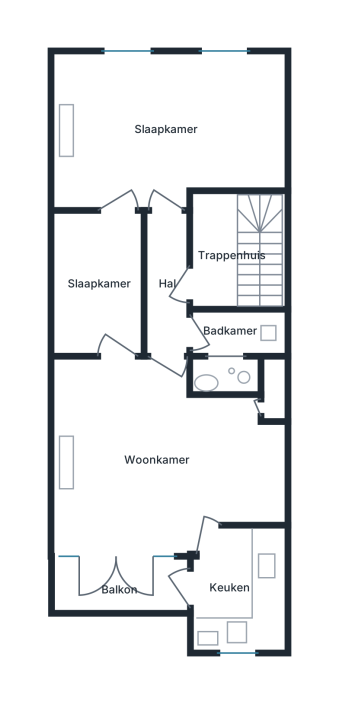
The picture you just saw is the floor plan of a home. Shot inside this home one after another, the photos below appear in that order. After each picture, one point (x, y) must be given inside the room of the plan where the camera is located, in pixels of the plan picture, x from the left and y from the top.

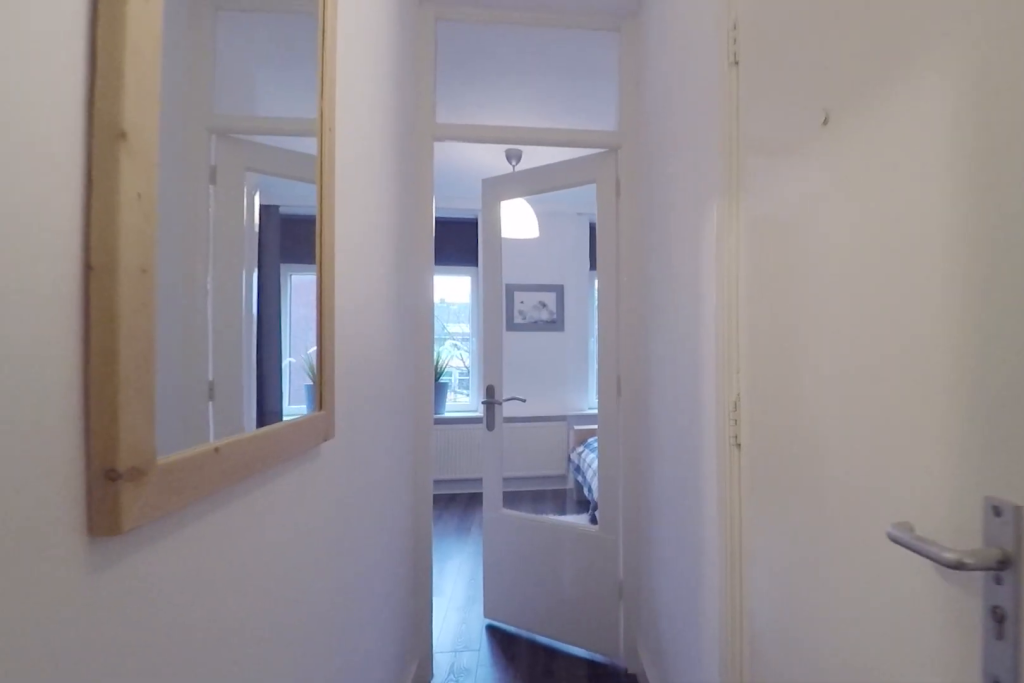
(167, 284)
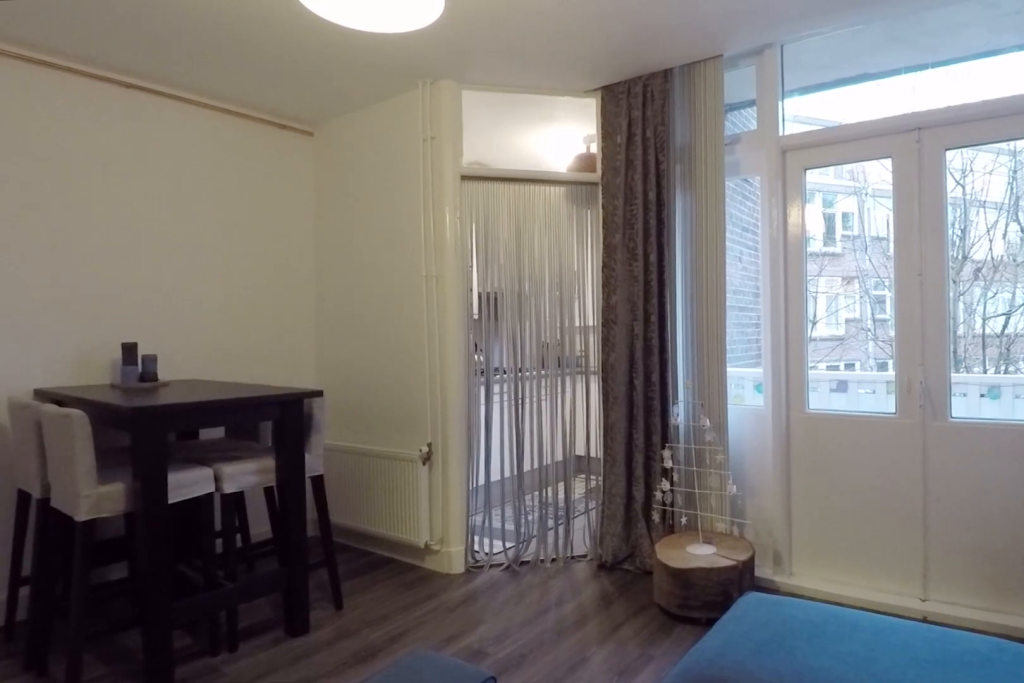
(159, 458)
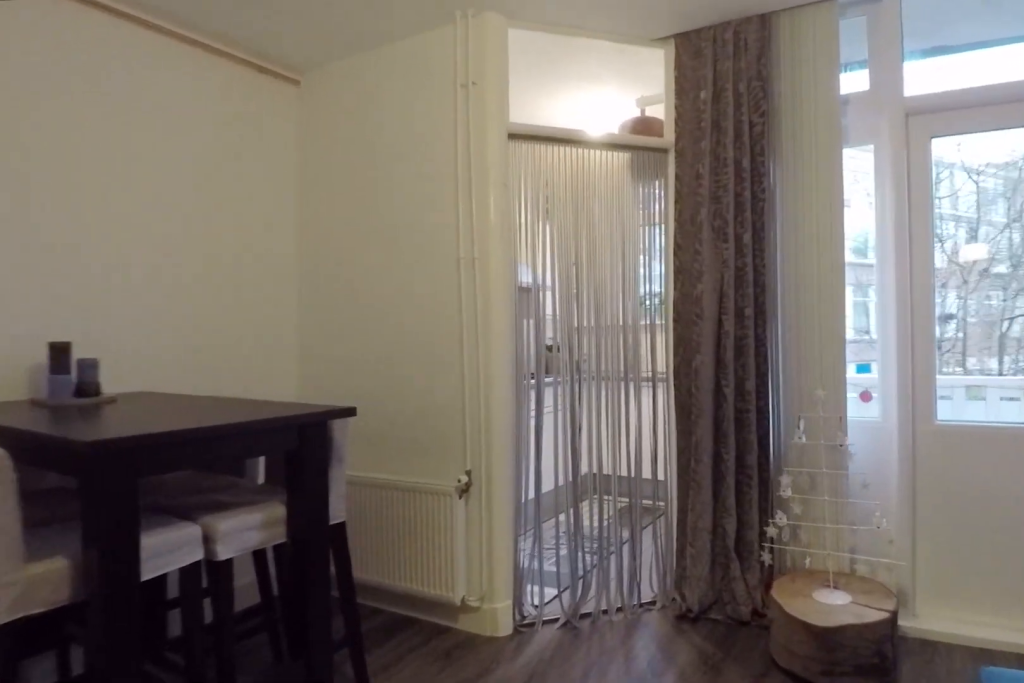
(159, 458)
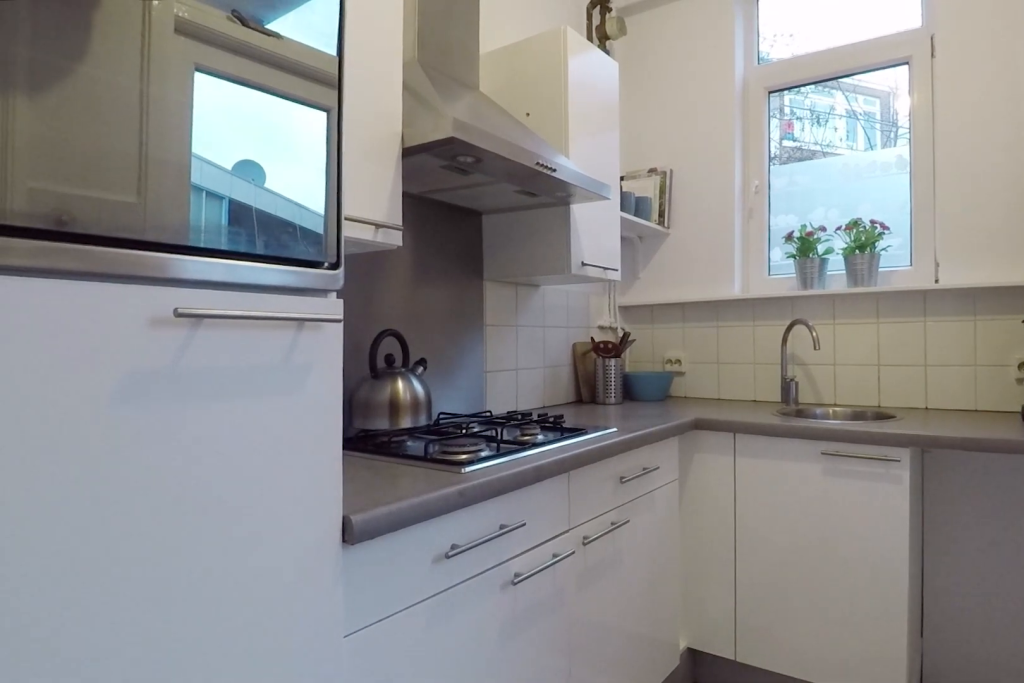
(239, 589)
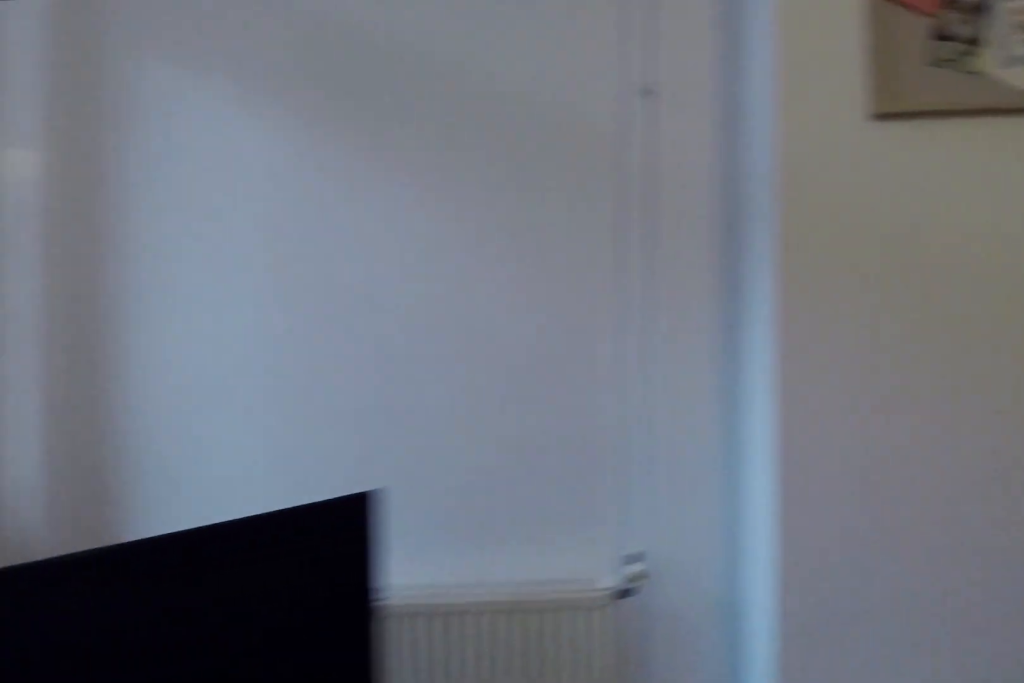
(159, 458)
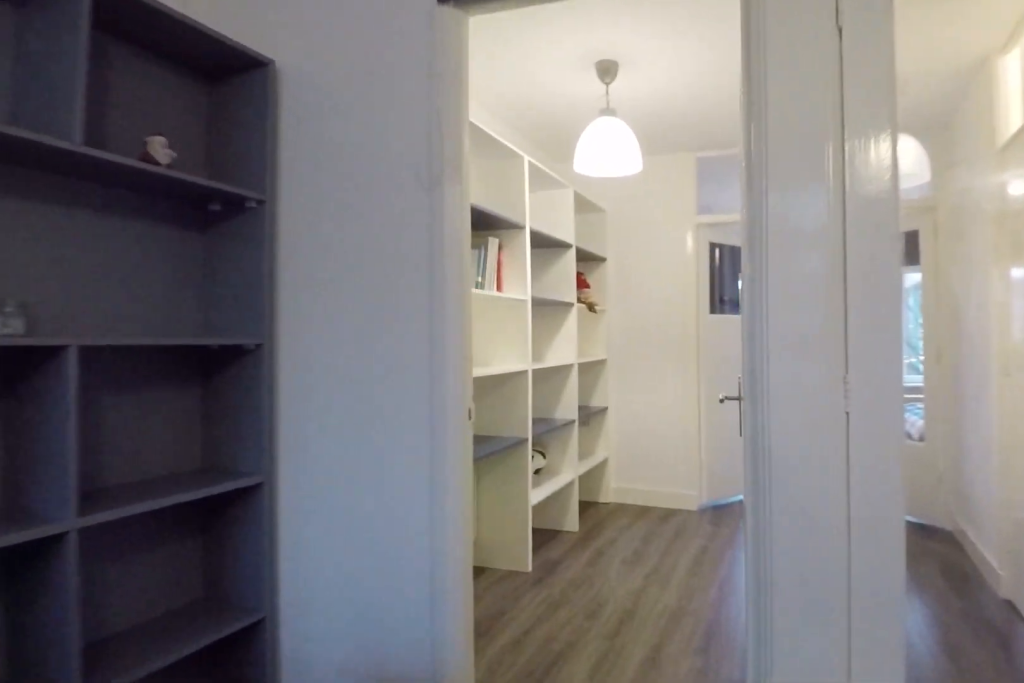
(159, 458)
